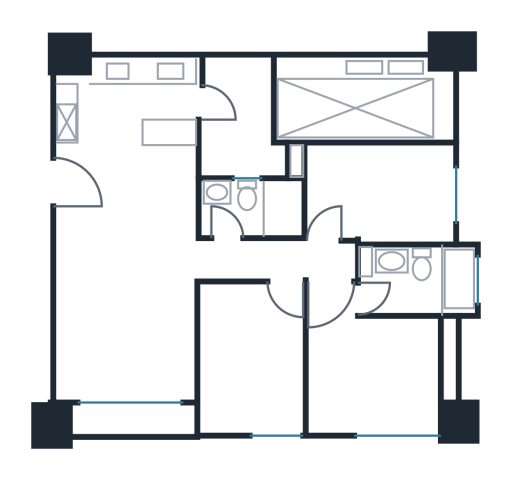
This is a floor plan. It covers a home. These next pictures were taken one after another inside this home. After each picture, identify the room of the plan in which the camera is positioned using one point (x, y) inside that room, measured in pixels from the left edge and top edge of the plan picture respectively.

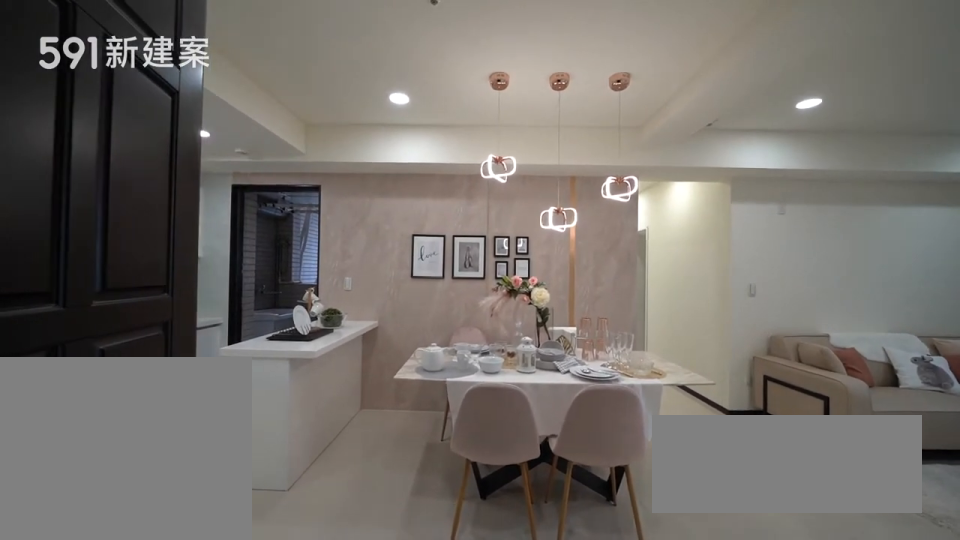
(145, 194)
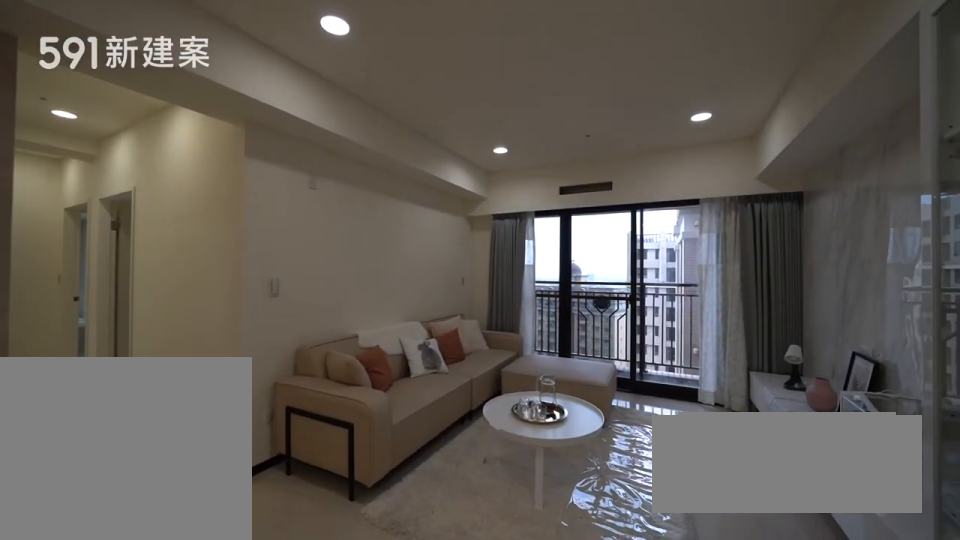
(126, 322)
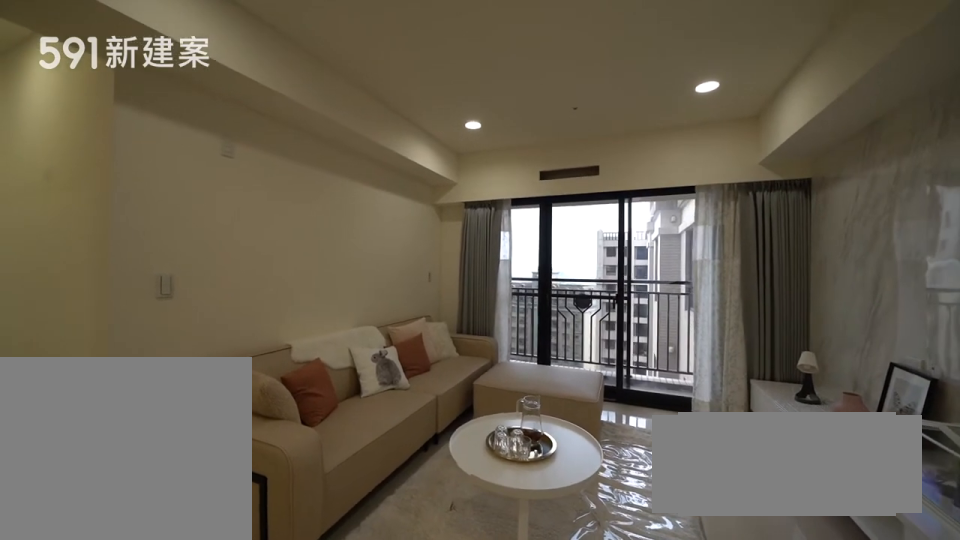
(126, 322)
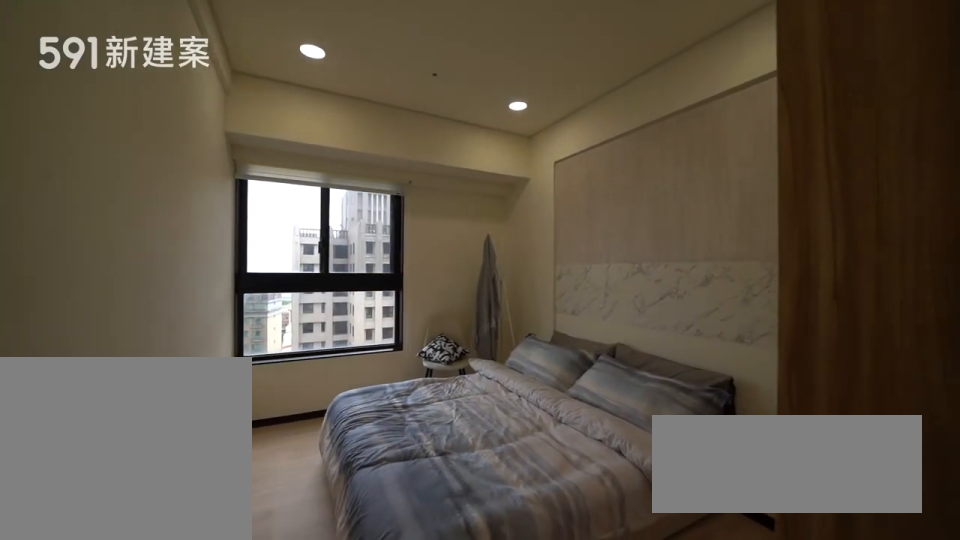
(251, 359)
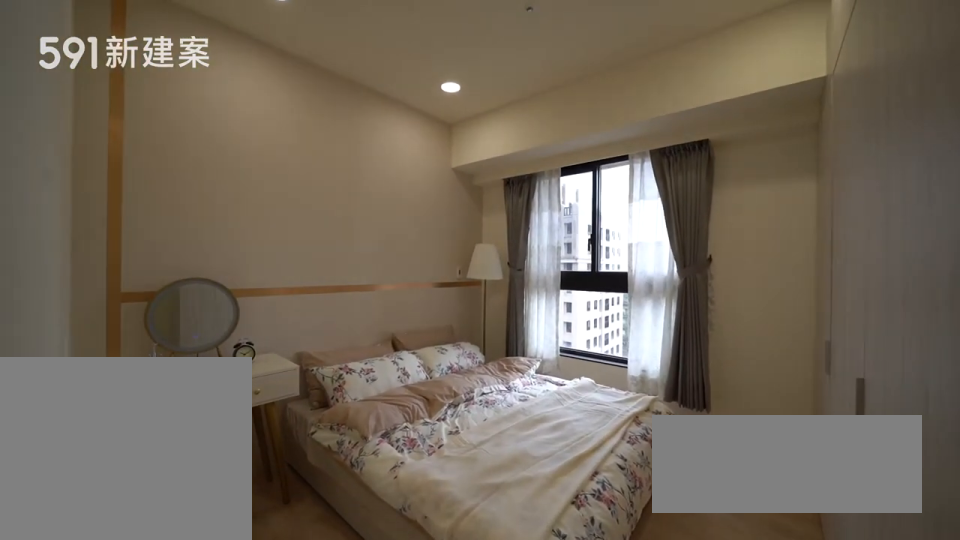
(370, 367)
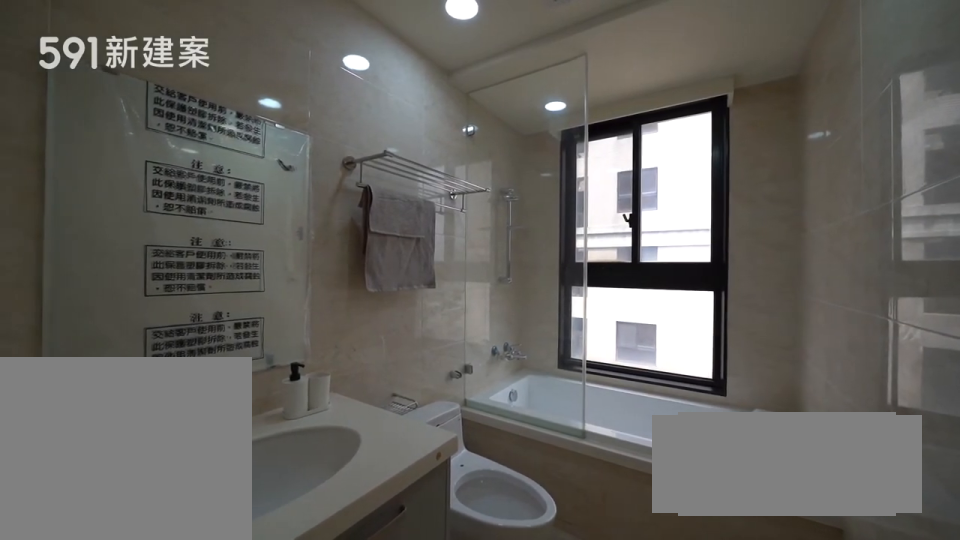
(422, 280)
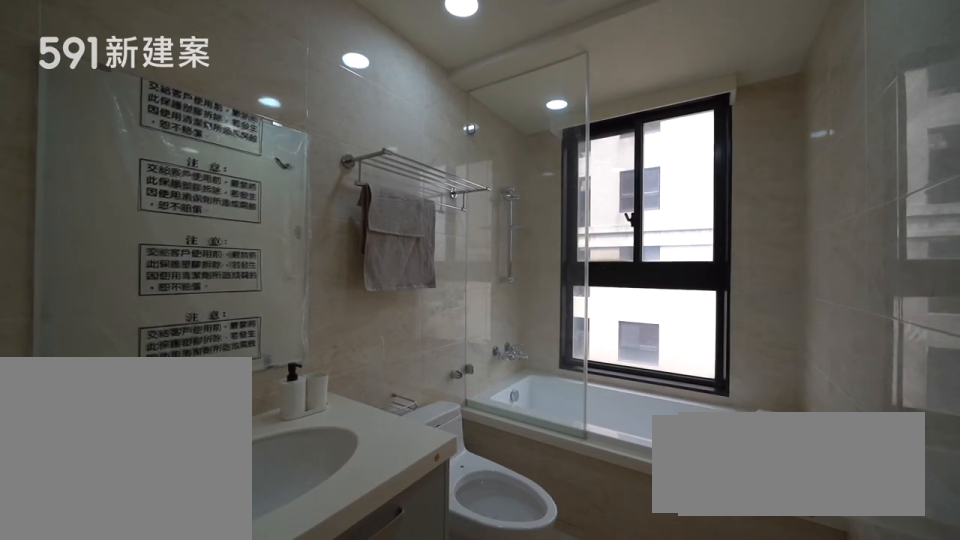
(422, 280)
